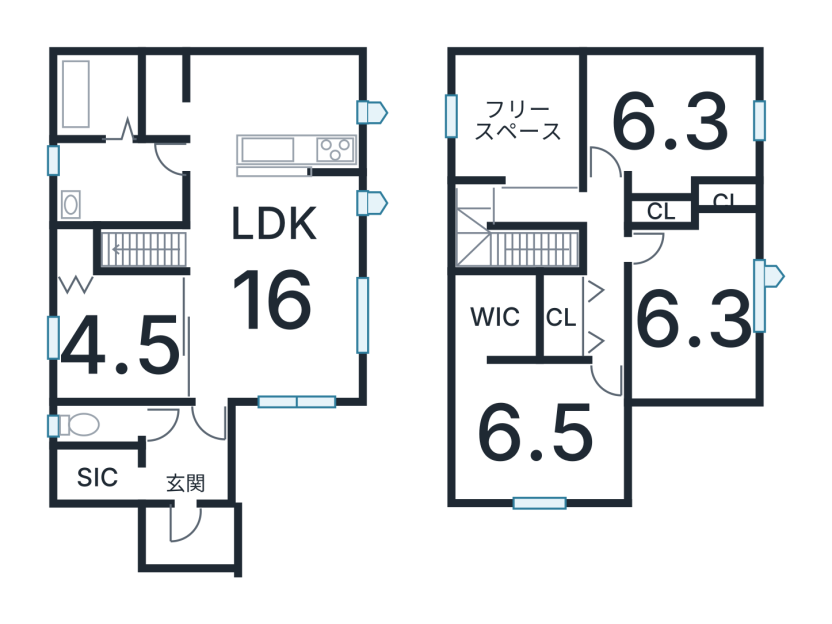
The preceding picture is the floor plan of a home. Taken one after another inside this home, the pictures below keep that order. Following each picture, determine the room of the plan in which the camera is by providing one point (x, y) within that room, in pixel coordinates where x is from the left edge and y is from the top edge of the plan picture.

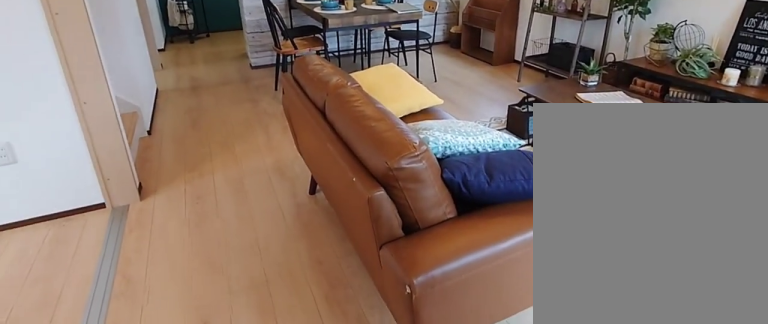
(274, 287)
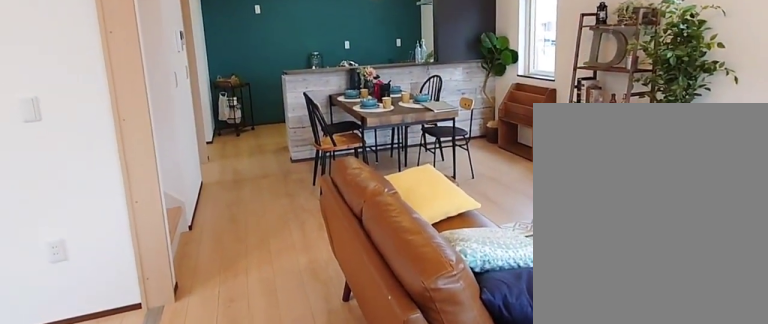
(274, 287)
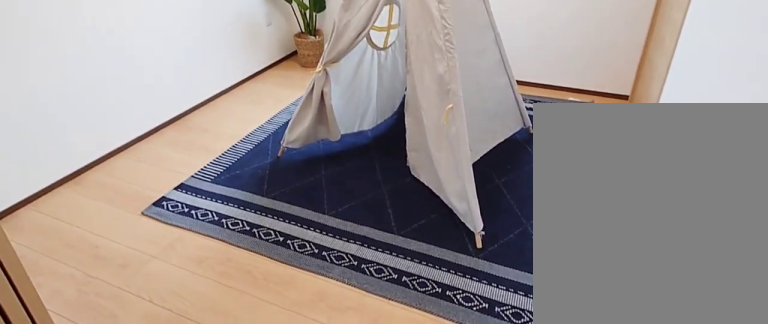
(111, 331)
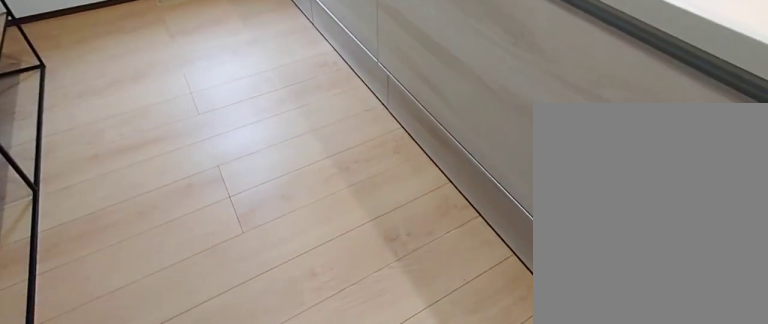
(279, 117)
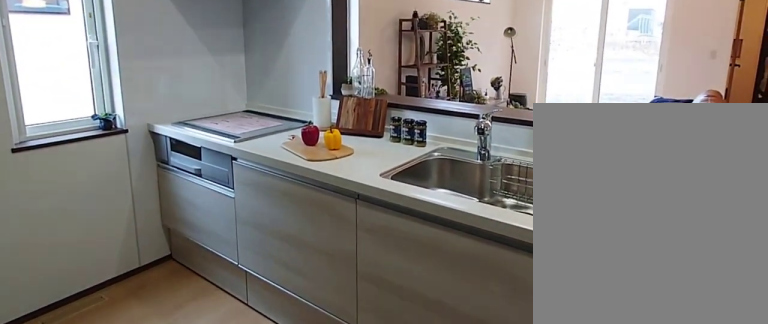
(279, 117)
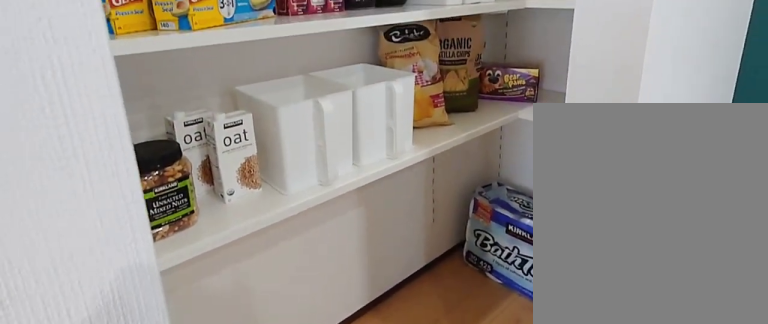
(168, 99)
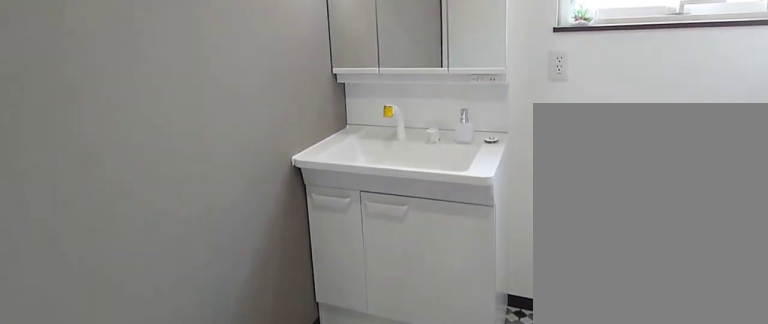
(112, 186)
